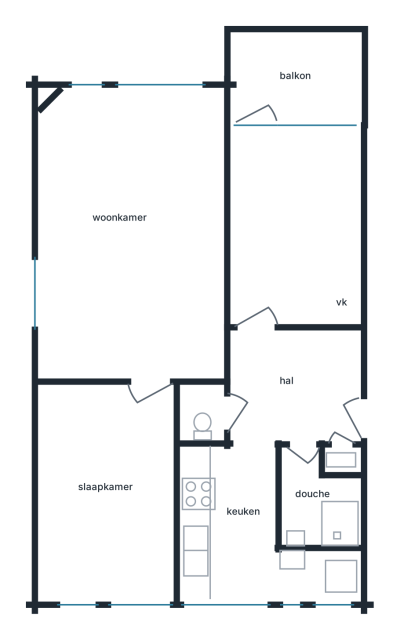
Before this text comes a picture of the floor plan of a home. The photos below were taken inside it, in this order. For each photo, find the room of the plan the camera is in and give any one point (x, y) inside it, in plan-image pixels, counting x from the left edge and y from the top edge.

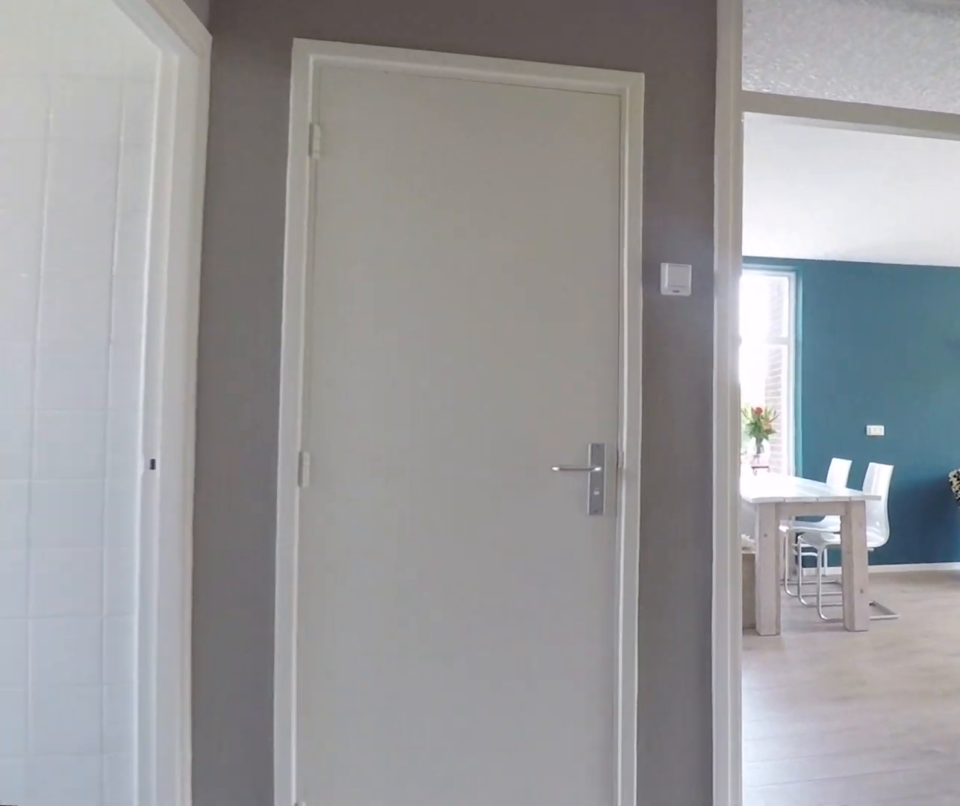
(294, 386)
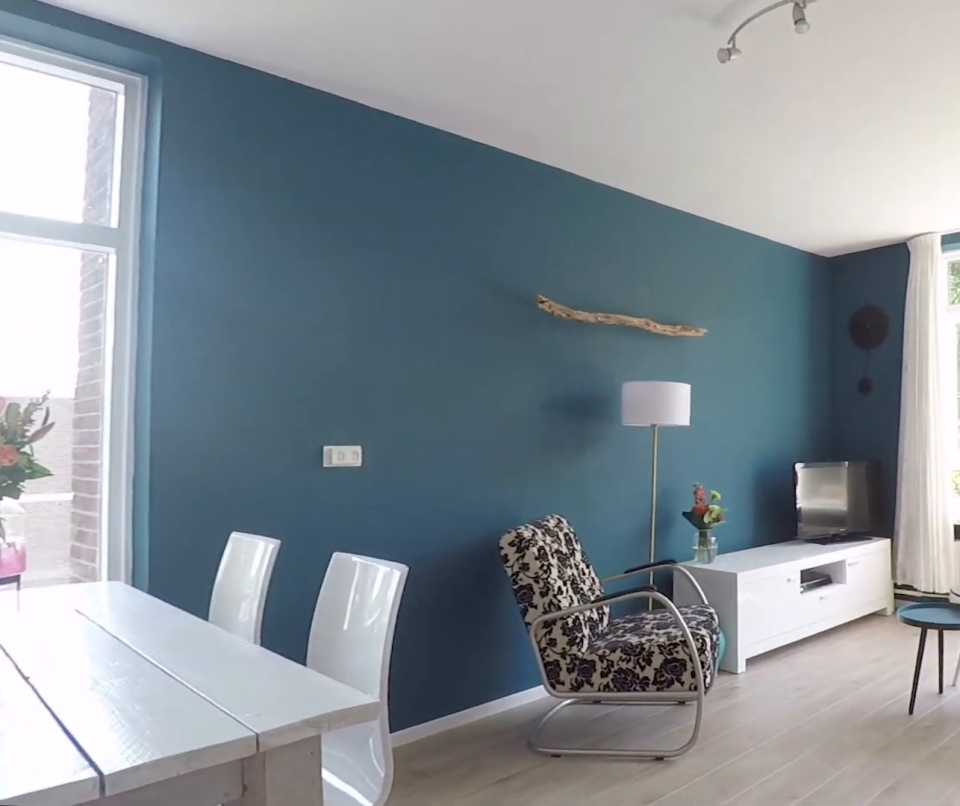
(132, 235)
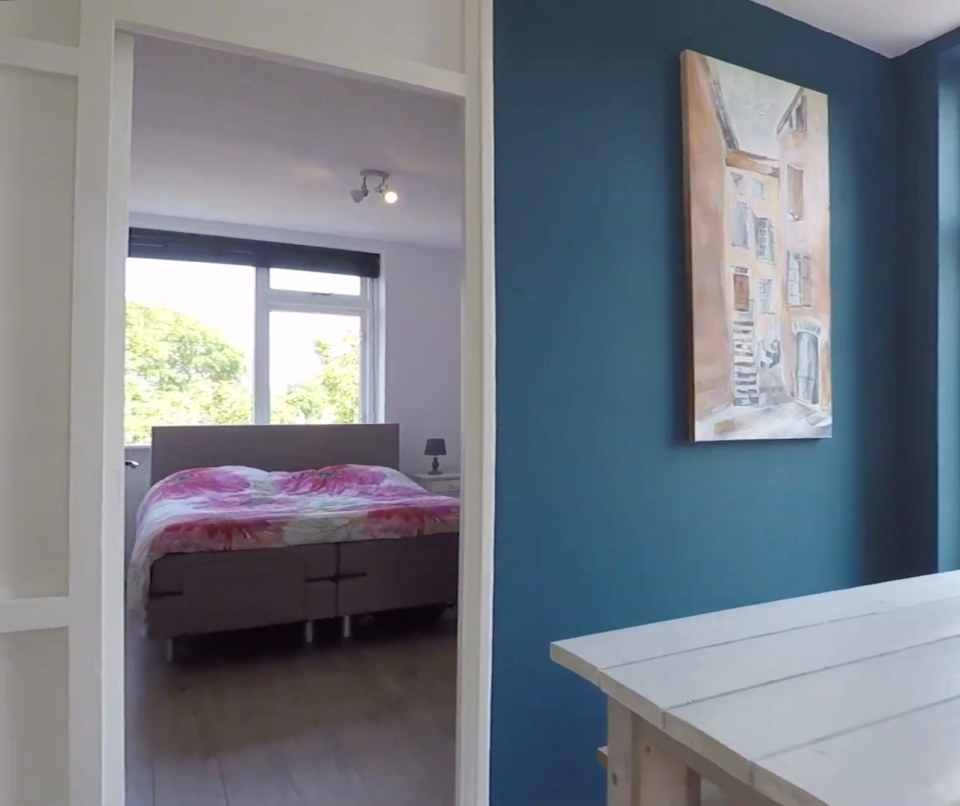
(132, 235)
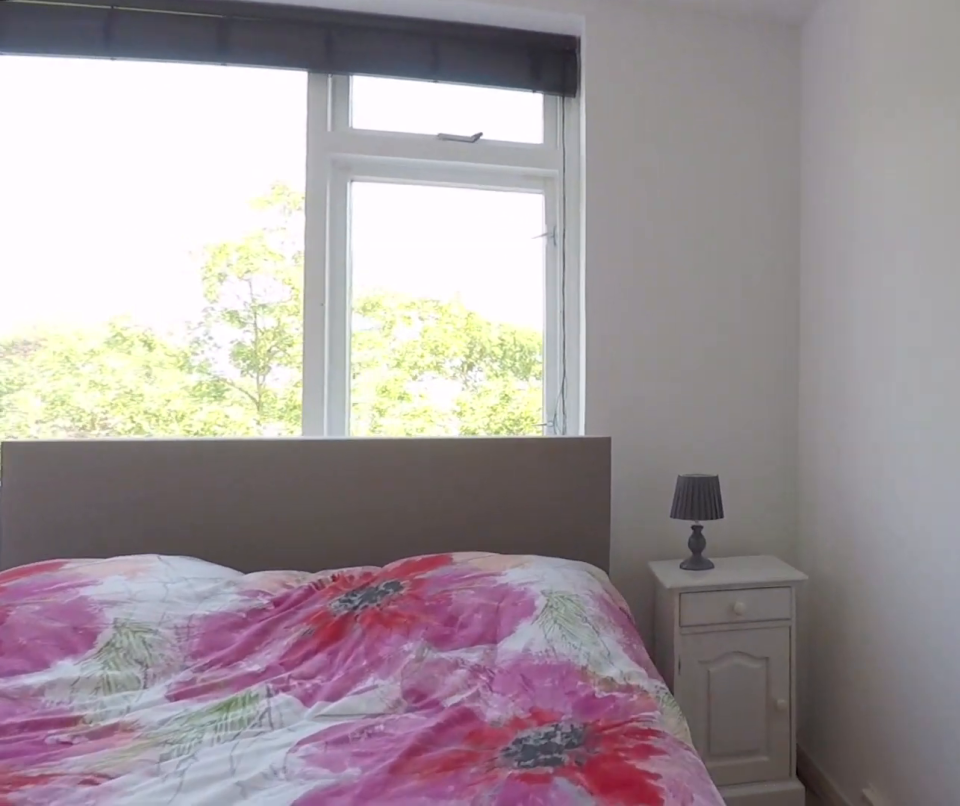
(108, 492)
